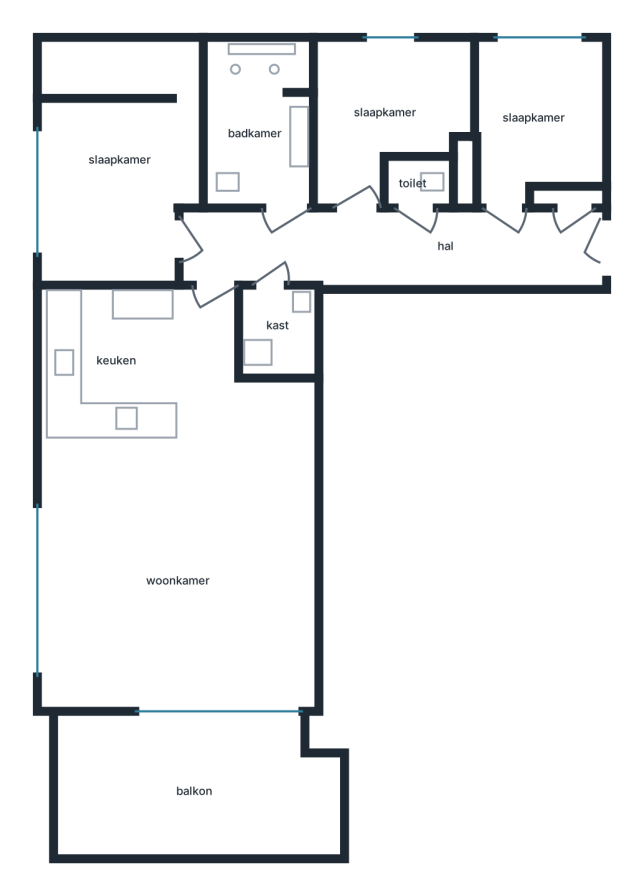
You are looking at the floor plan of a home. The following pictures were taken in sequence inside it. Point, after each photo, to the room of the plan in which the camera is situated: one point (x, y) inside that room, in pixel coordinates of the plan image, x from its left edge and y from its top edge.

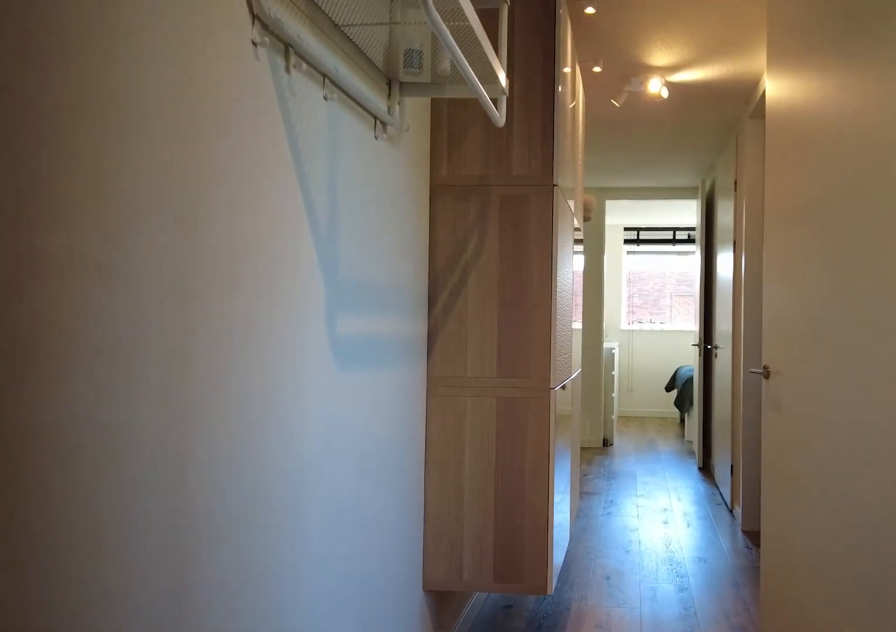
(388, 246)
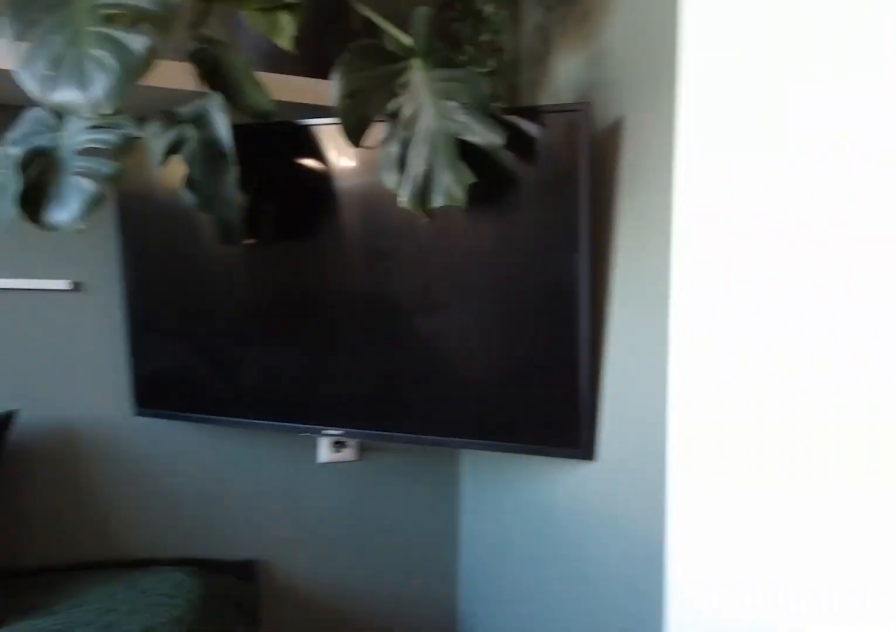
(531, 123)
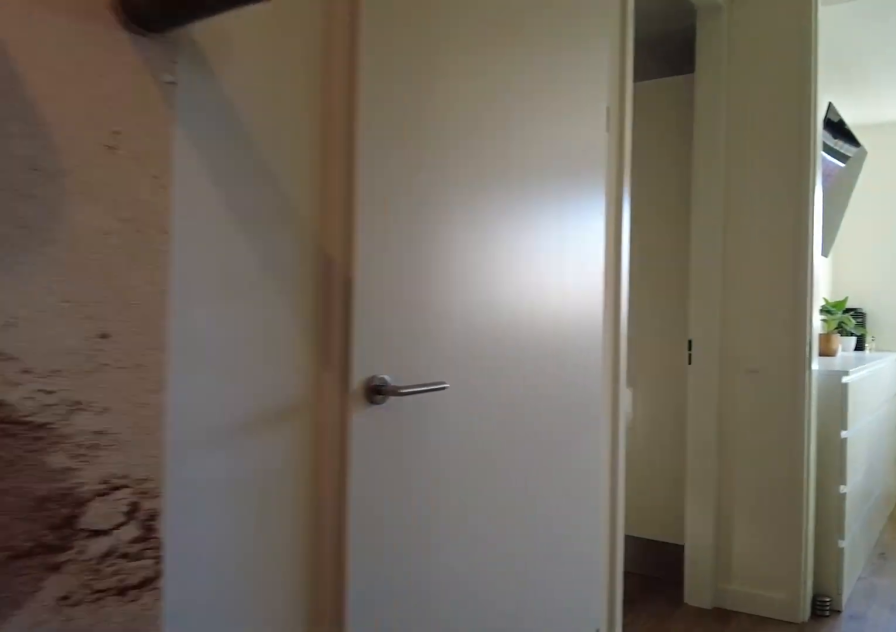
(389, 246)
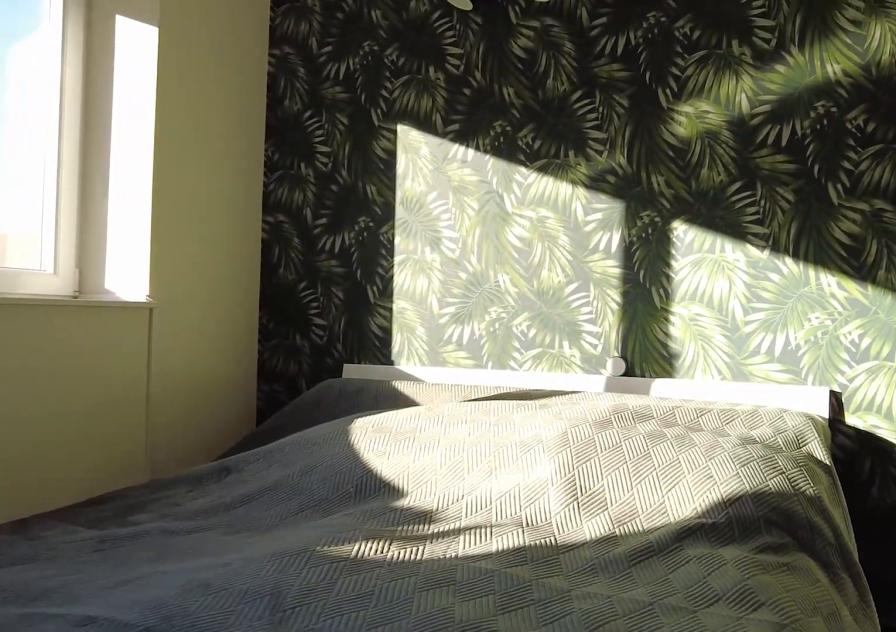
(119, 159)
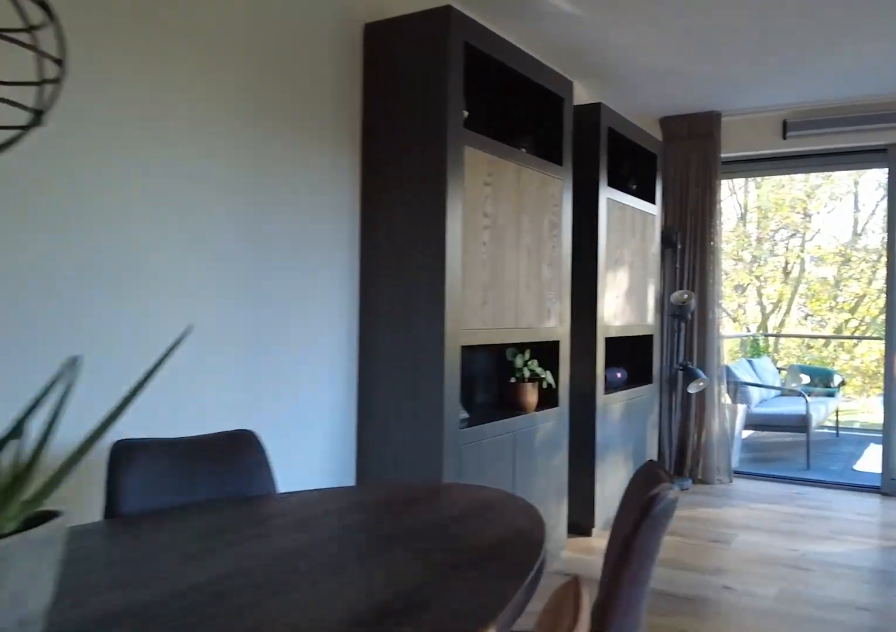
(172, 508)
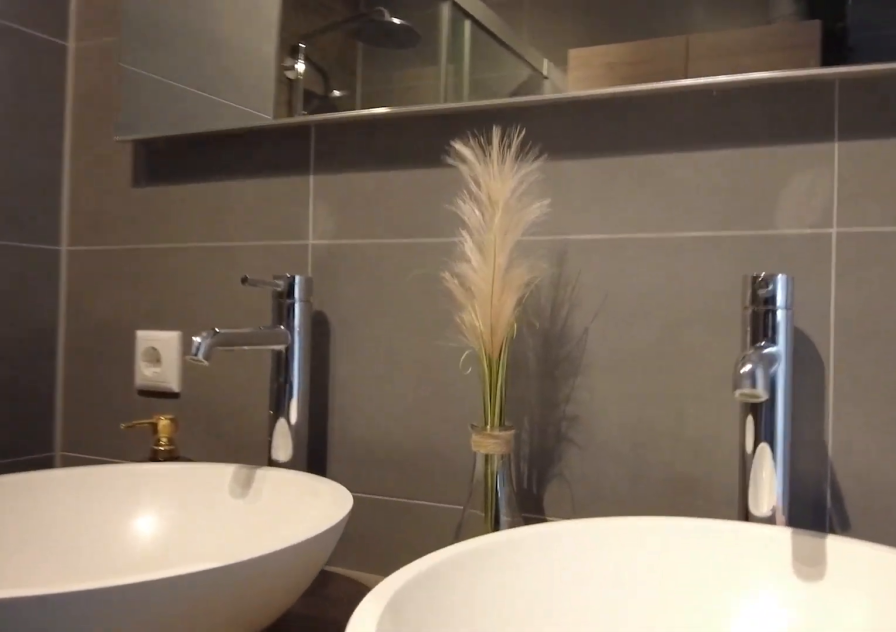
(259, 126)
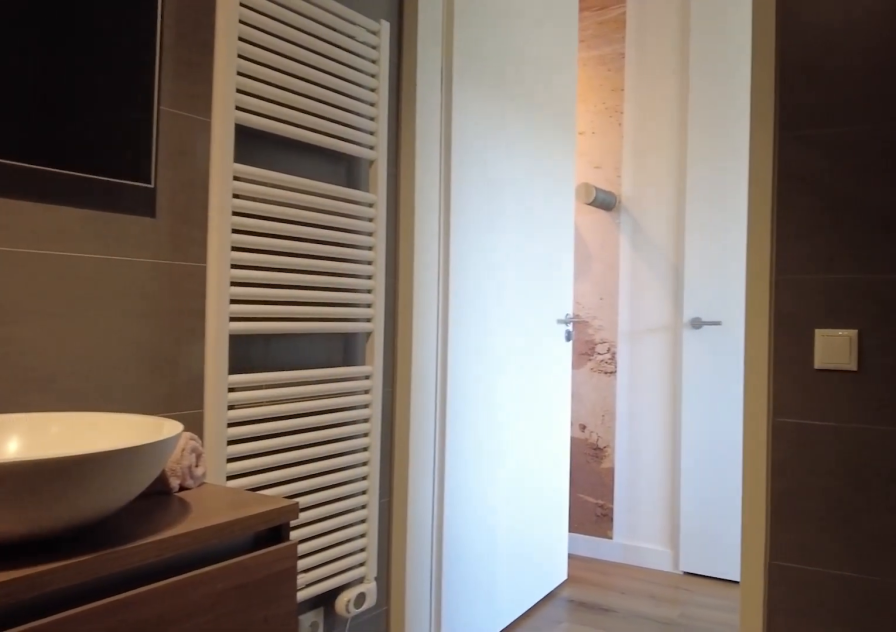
(259, 126)
